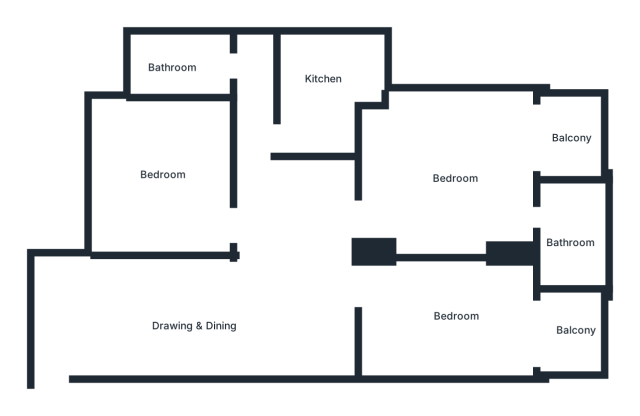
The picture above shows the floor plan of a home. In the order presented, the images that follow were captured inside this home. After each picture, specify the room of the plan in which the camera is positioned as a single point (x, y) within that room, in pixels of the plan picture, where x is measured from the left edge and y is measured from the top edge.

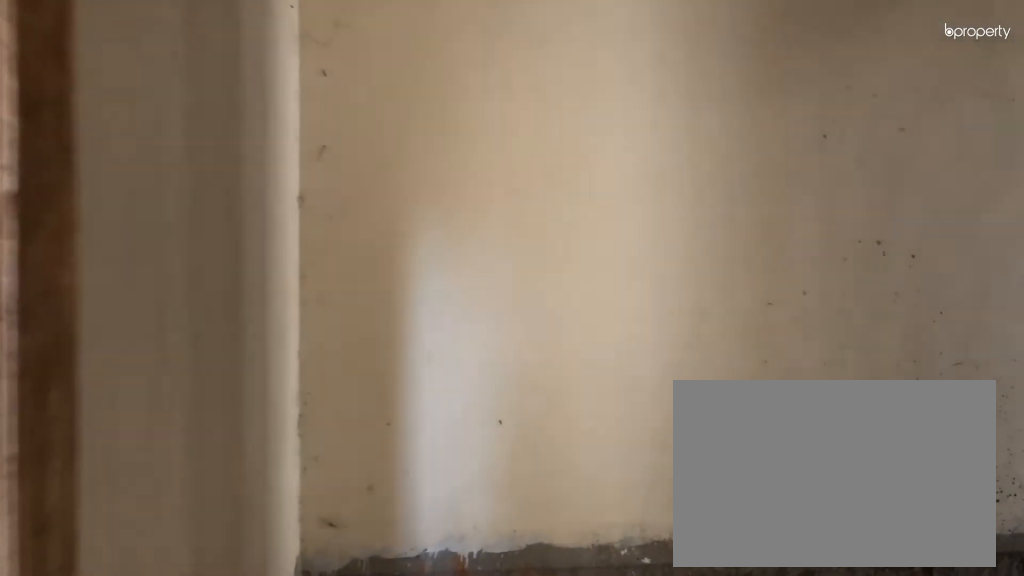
(69, 314)
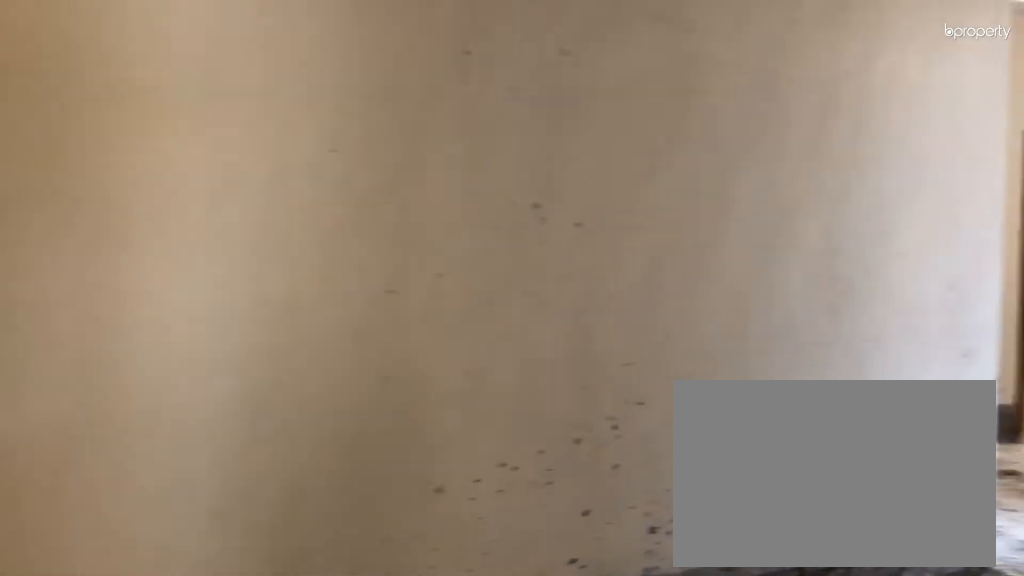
(69, 314)
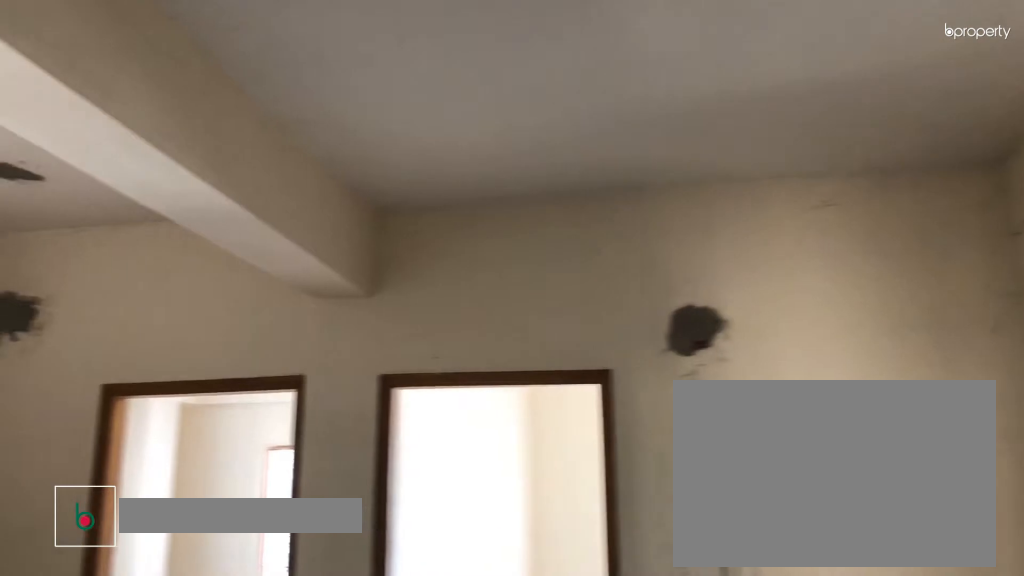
(273, 313)
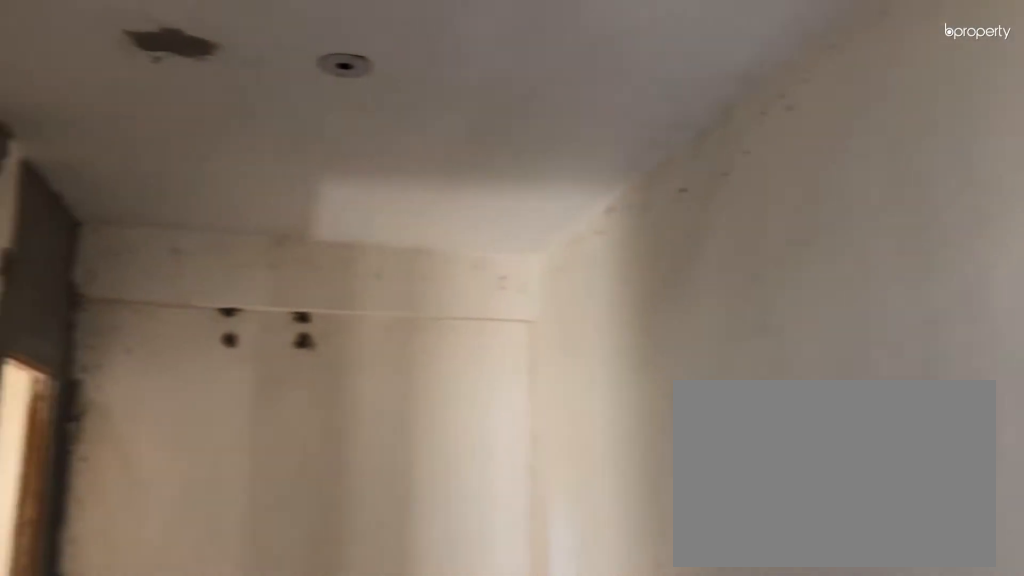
(273, 313)
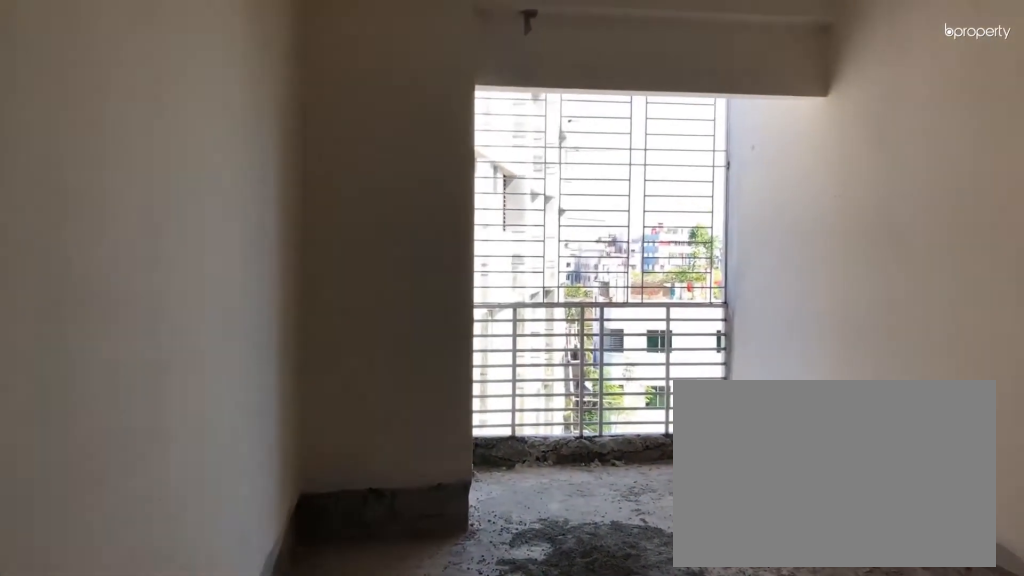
(393, 294)
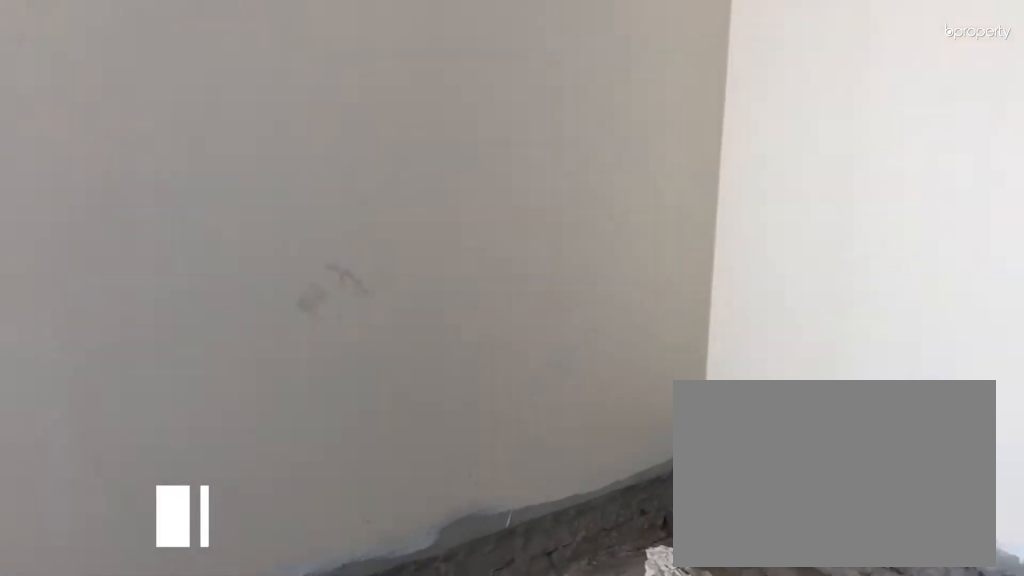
(473, 307)
